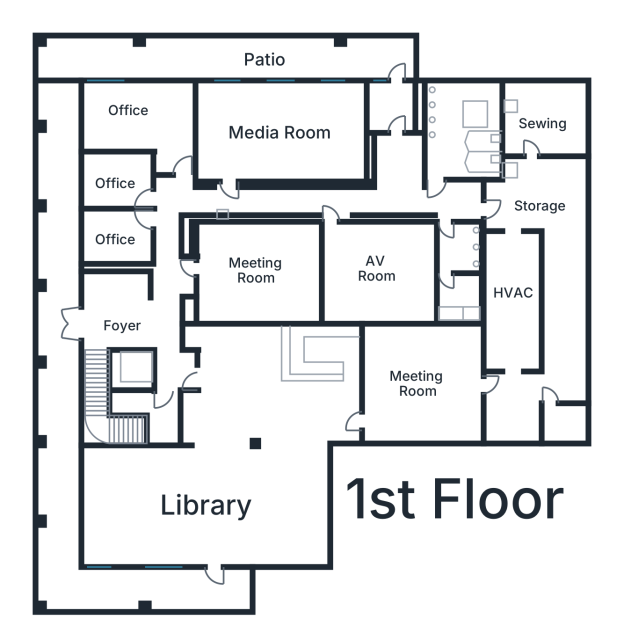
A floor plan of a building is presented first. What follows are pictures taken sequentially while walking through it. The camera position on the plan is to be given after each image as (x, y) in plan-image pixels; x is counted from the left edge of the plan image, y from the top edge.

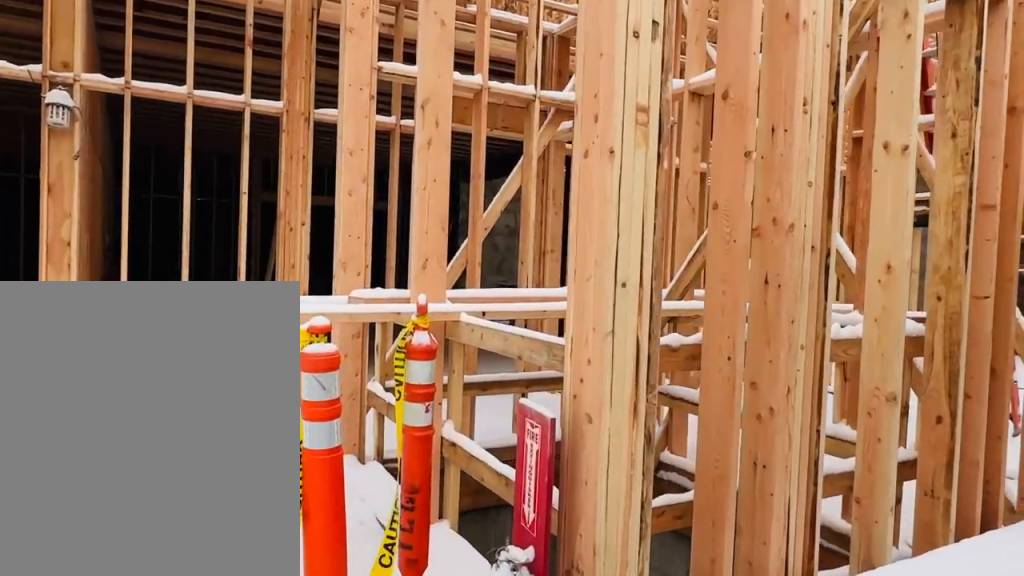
(95, 311)
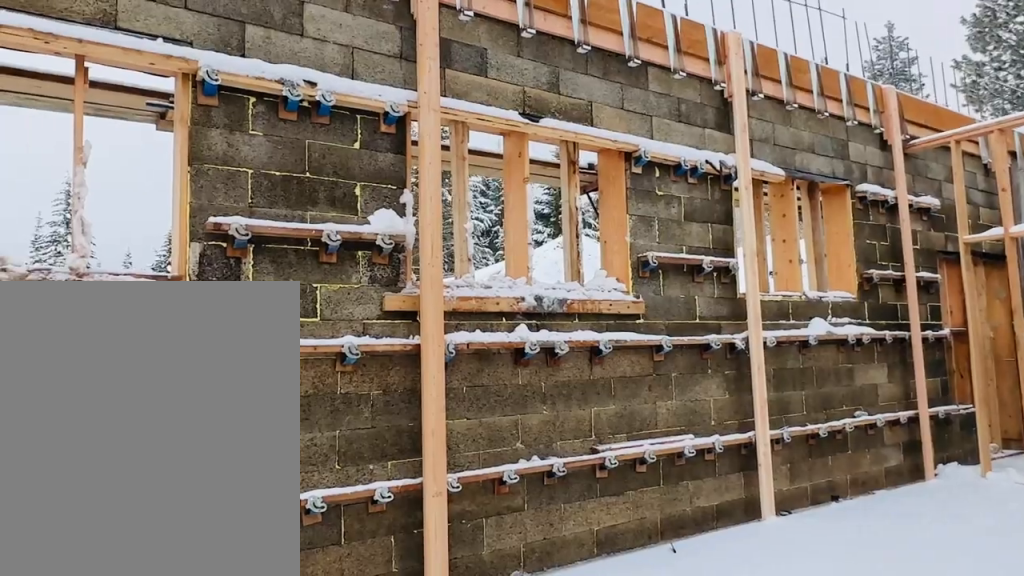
(243, 131)
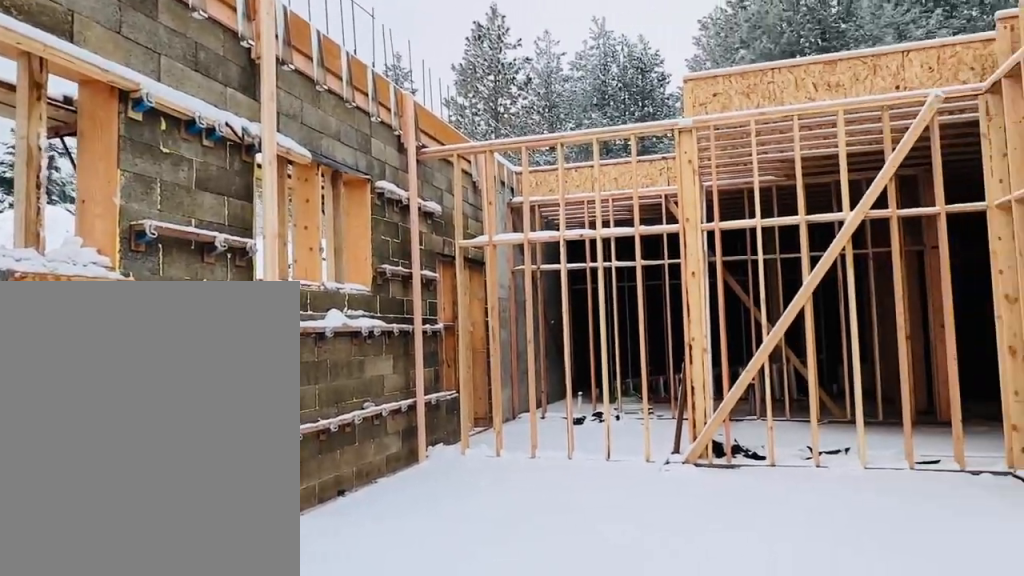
(243, 130)
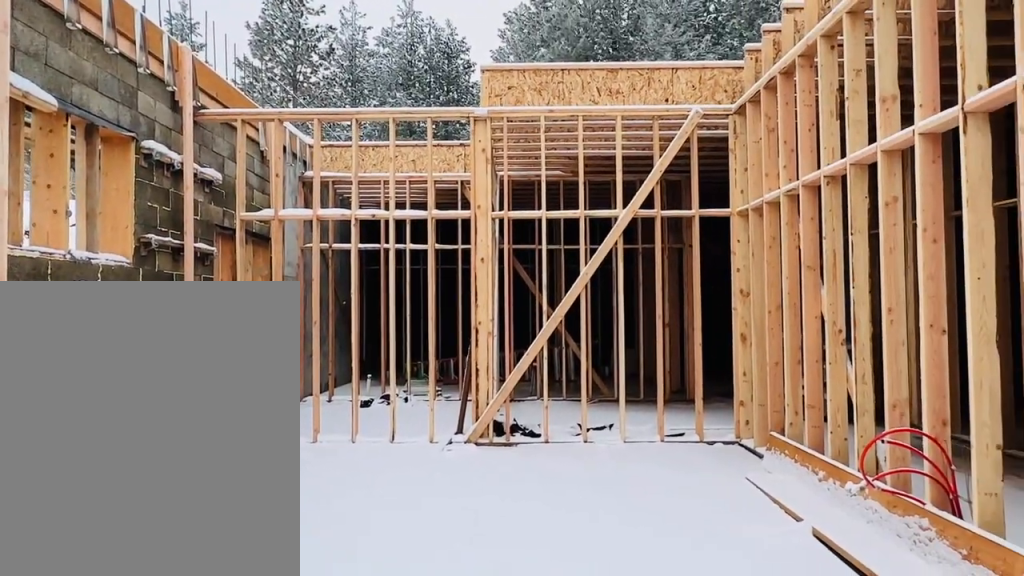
(243, 129)
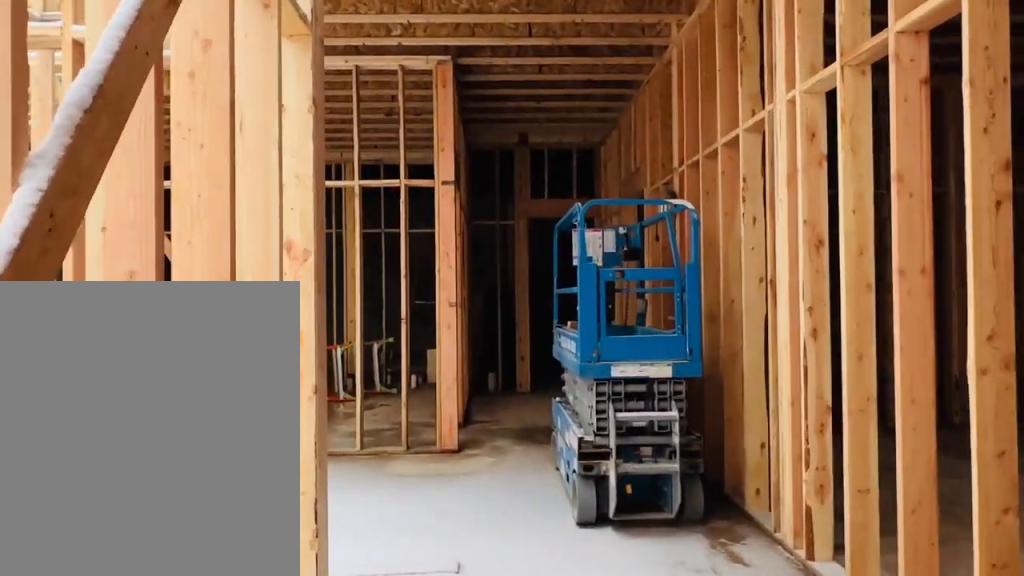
(316, 186)
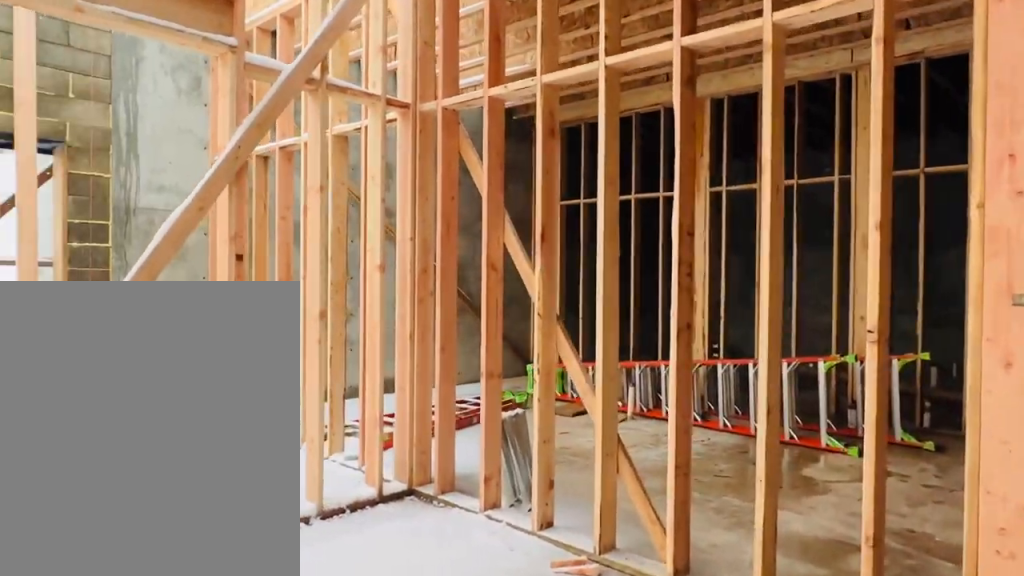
(394, 185)
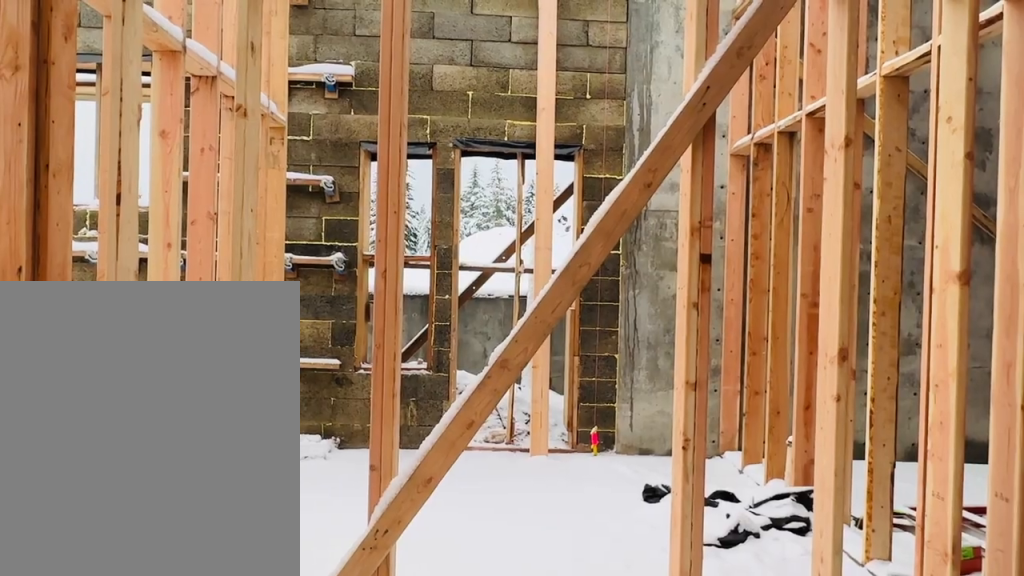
(396, 173)
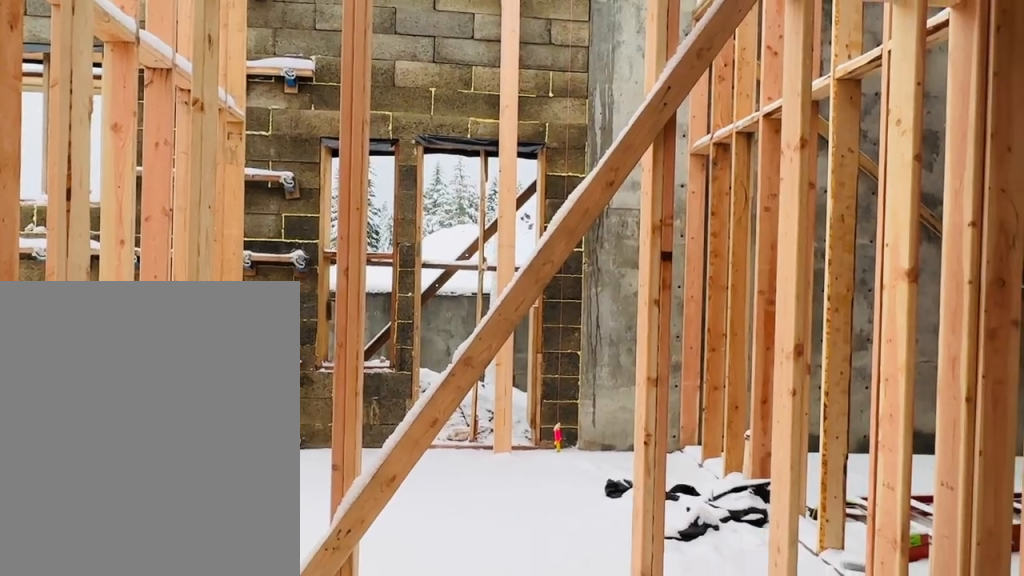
(395, 173)
